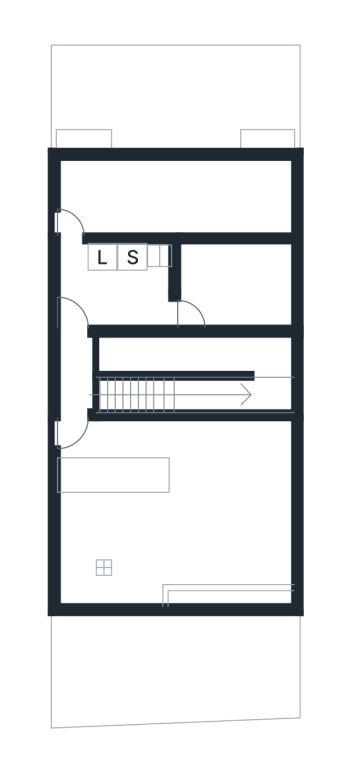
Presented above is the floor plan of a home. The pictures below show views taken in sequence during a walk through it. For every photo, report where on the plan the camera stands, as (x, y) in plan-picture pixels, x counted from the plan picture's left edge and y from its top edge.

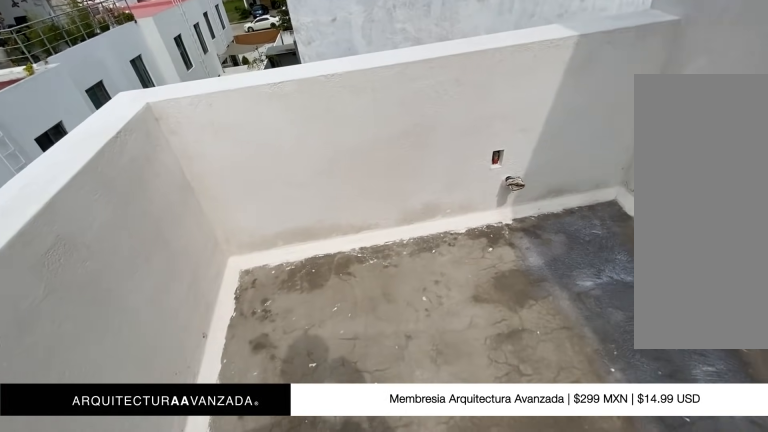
(134, 198)
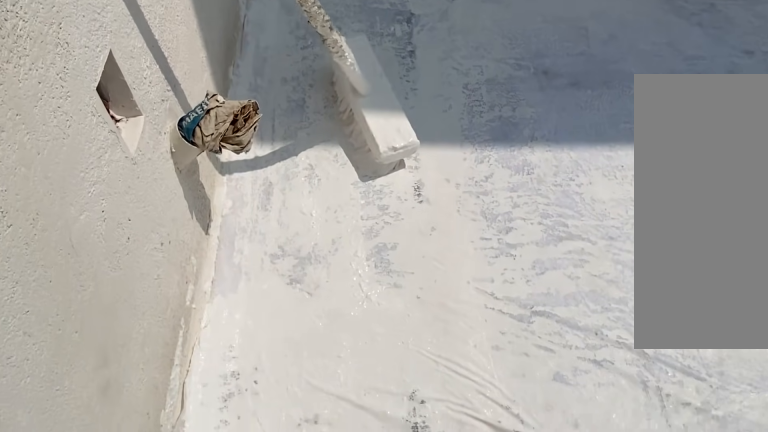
(257, 181)
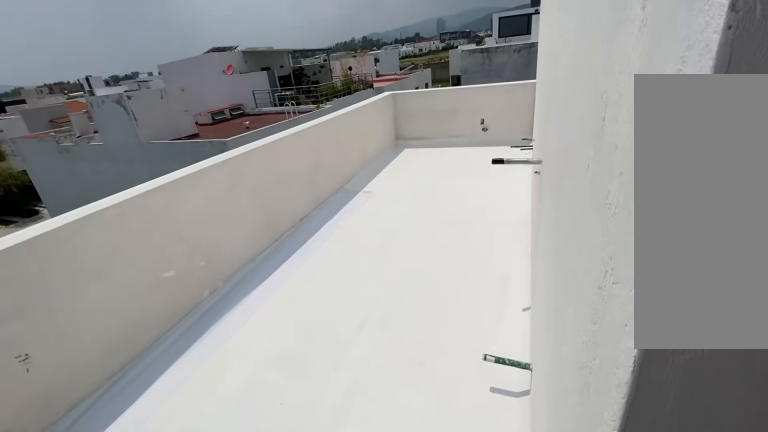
(68, 227)
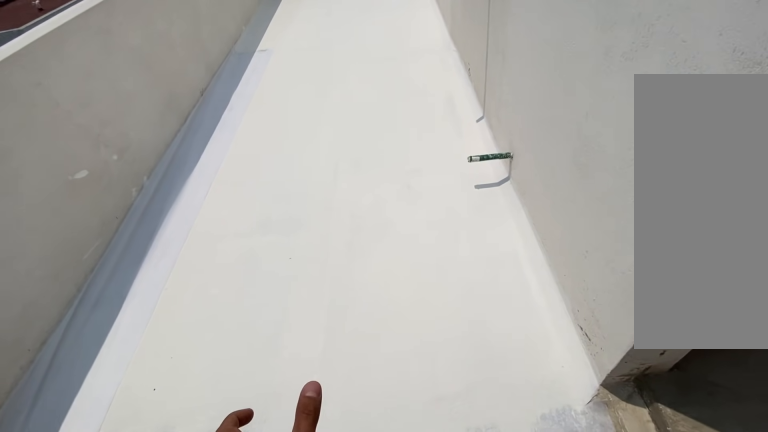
(68, 226)
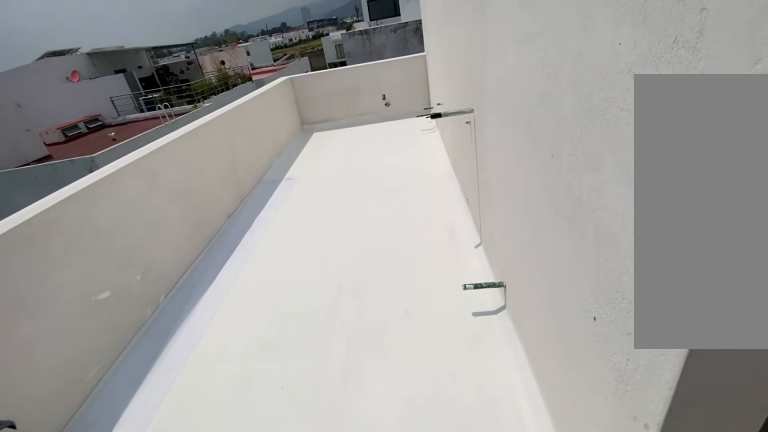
(67, 226)
